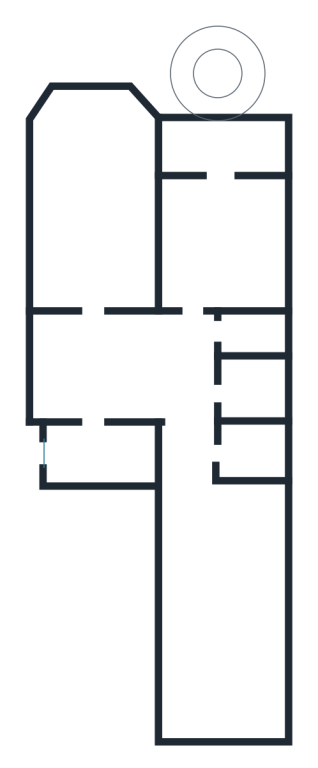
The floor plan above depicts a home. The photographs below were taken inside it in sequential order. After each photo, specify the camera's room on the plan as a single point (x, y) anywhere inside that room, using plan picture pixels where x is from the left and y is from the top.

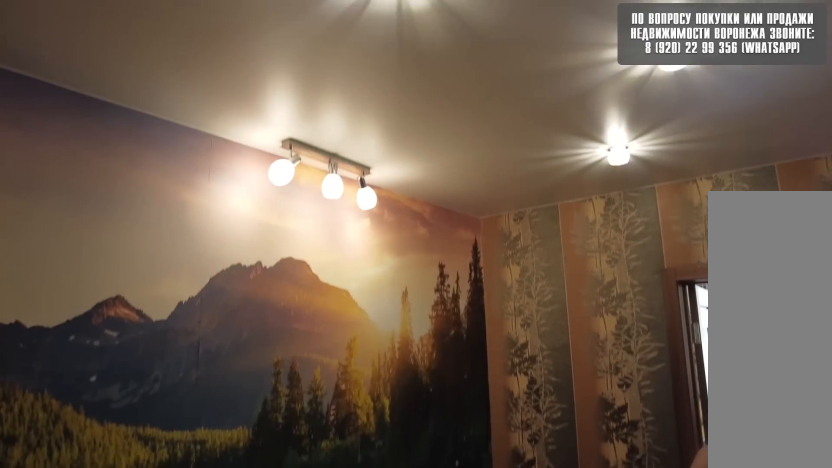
(101, 379)
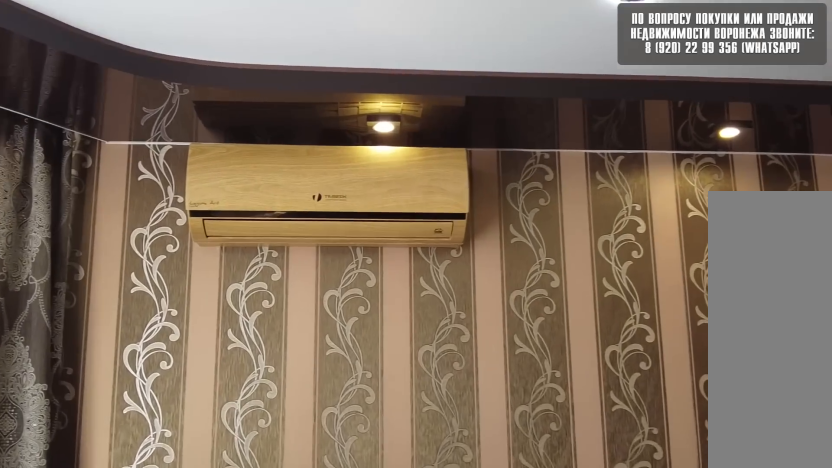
(91, 270)
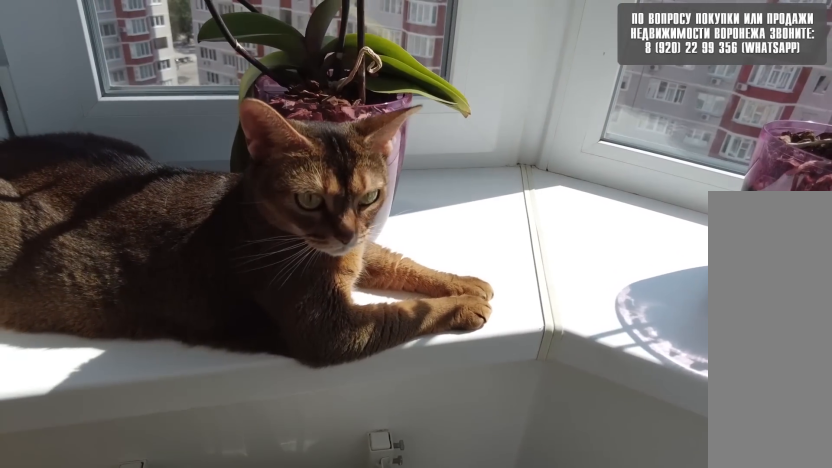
(91, 270)
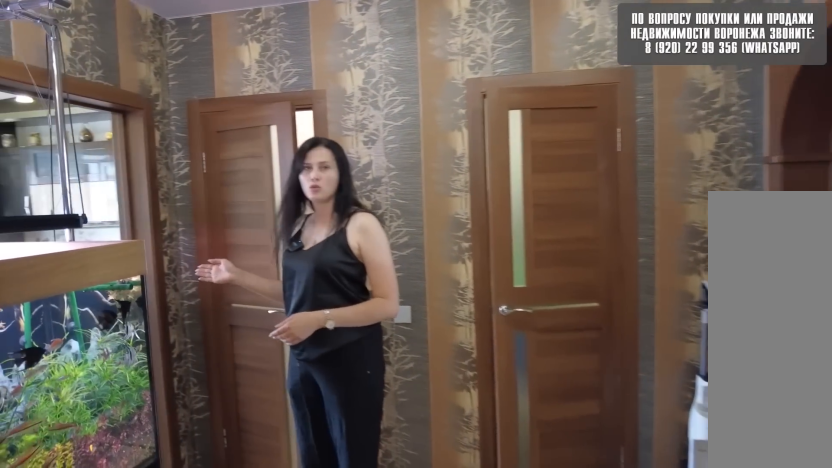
(97, 386)
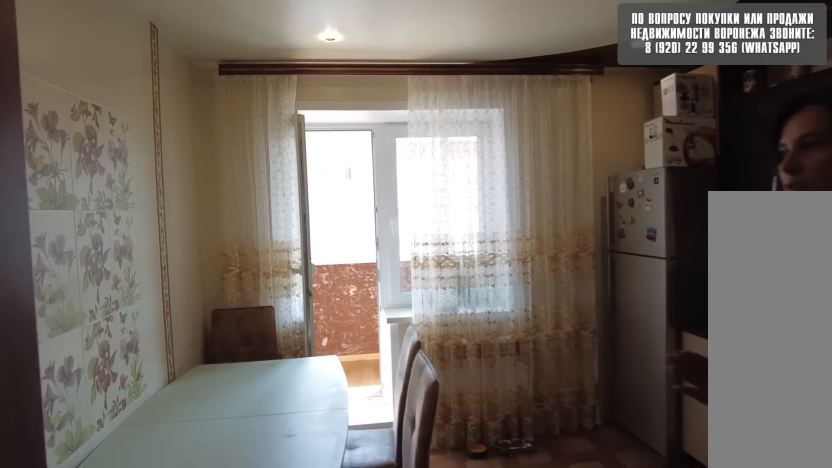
(185, 361)
